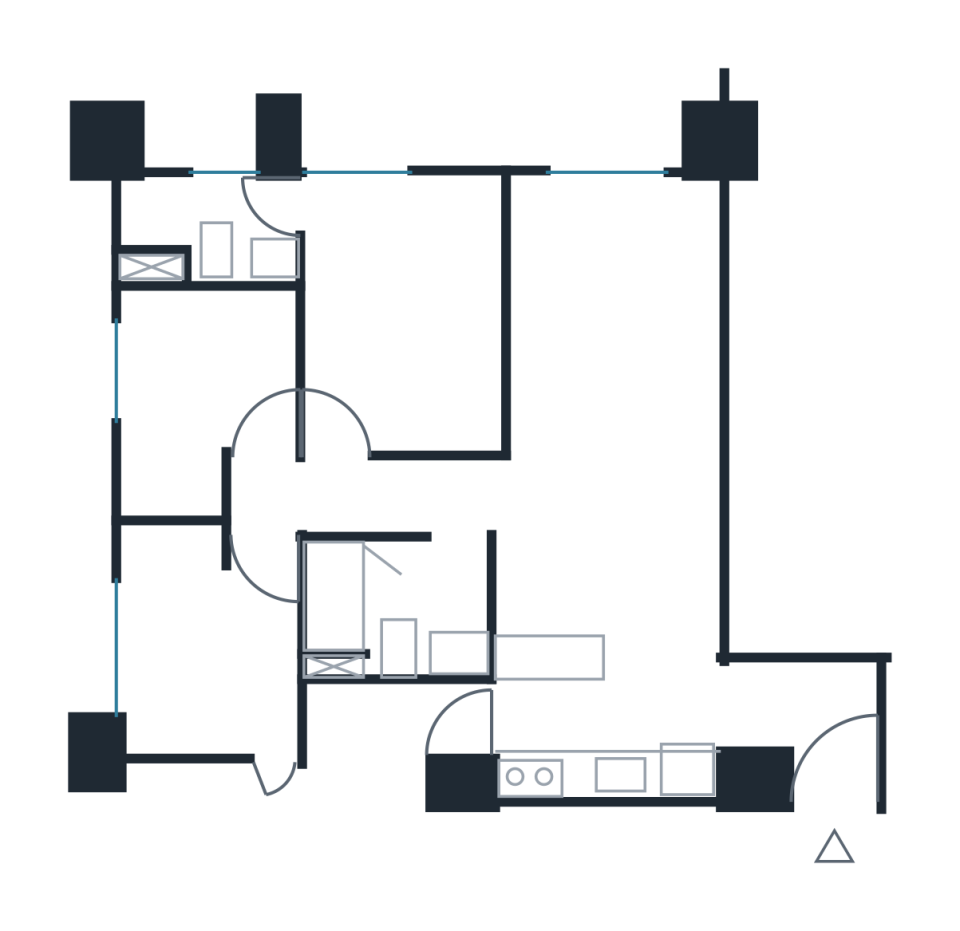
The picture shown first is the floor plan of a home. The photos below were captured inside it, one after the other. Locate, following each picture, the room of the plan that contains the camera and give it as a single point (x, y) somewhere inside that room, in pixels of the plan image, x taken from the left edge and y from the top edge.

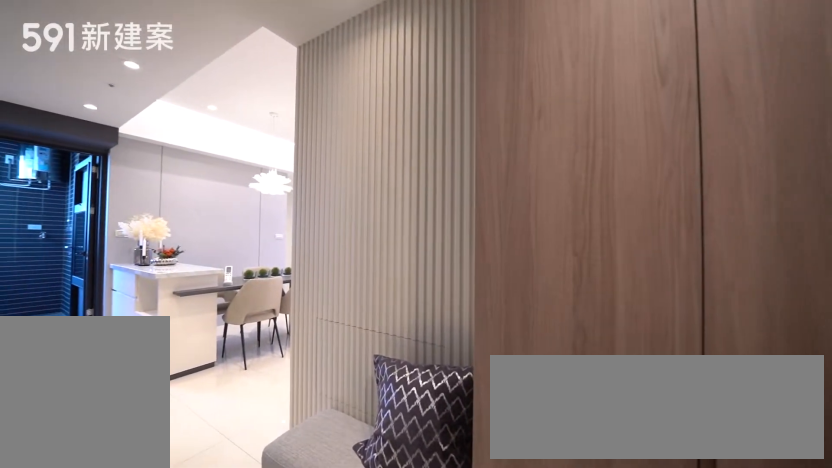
(808, 726)
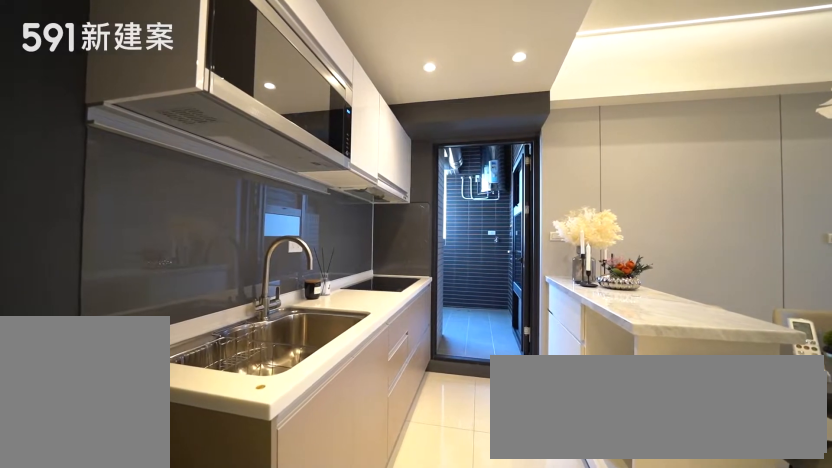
(606, 741)
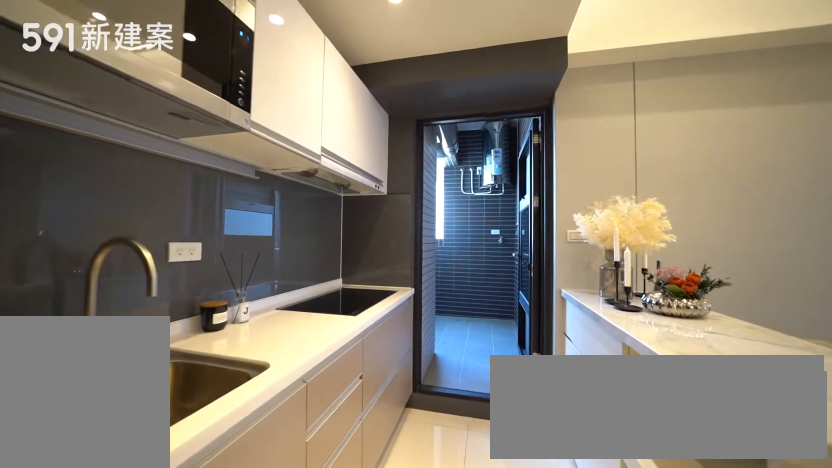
(606, 741)
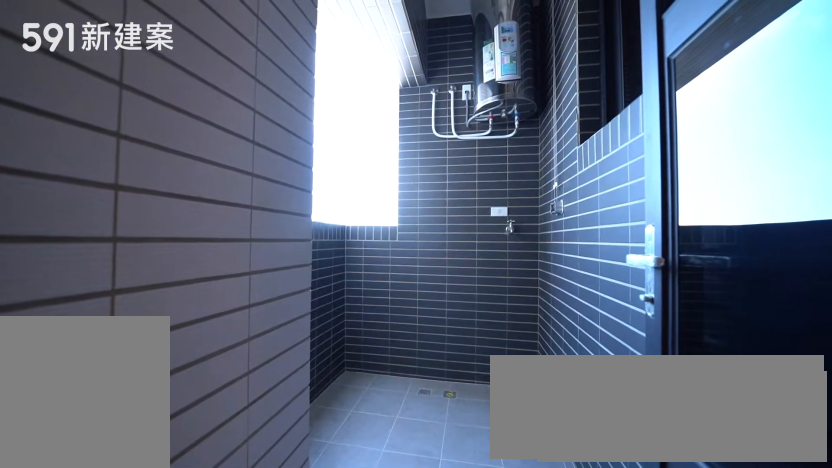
(384, 740)
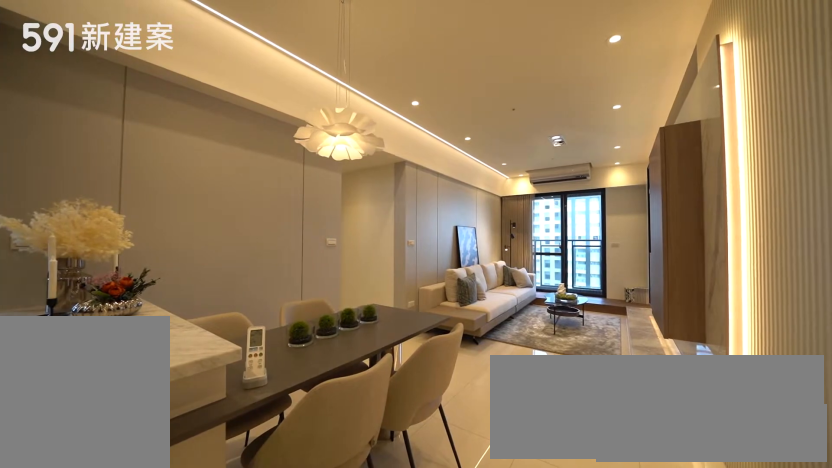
(609, 584)
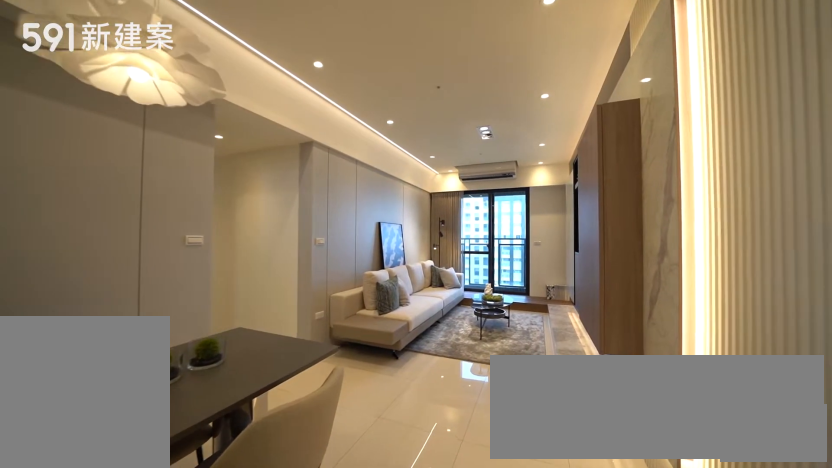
(609, 584)
